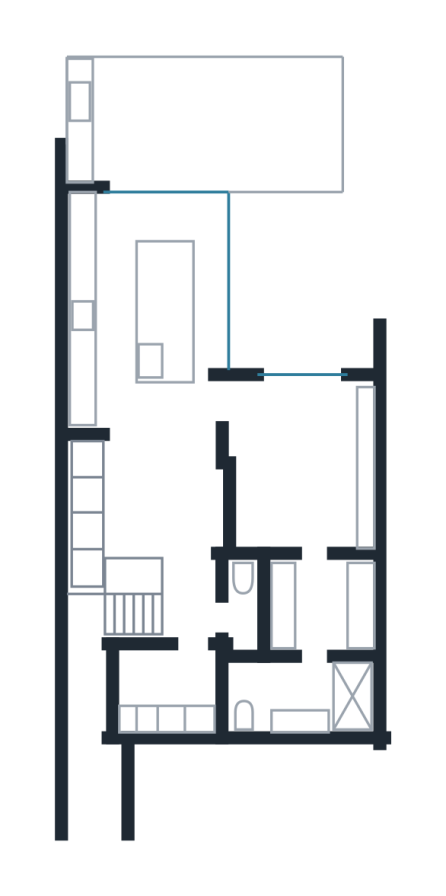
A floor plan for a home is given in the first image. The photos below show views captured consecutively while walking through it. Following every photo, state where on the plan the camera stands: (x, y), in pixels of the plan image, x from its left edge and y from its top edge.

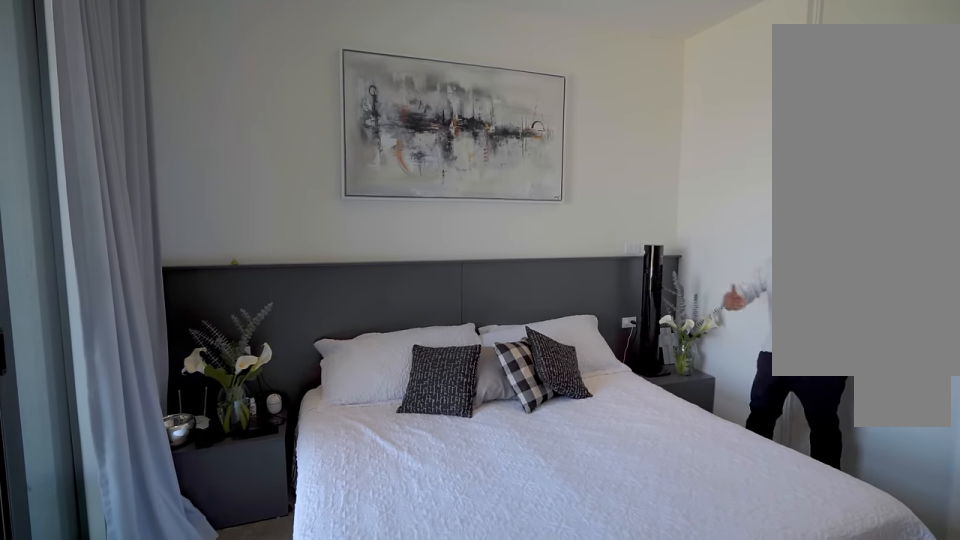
(303, 406)
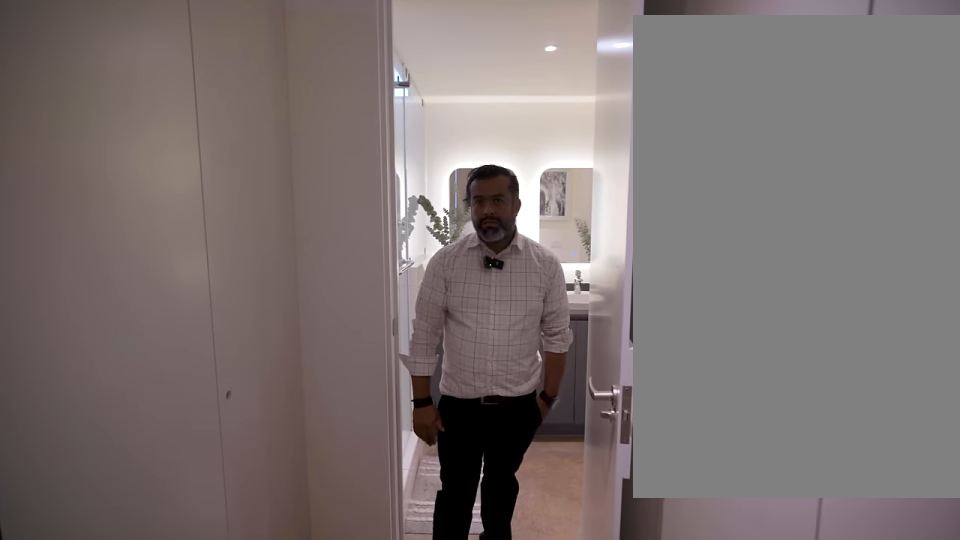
(314, 583)
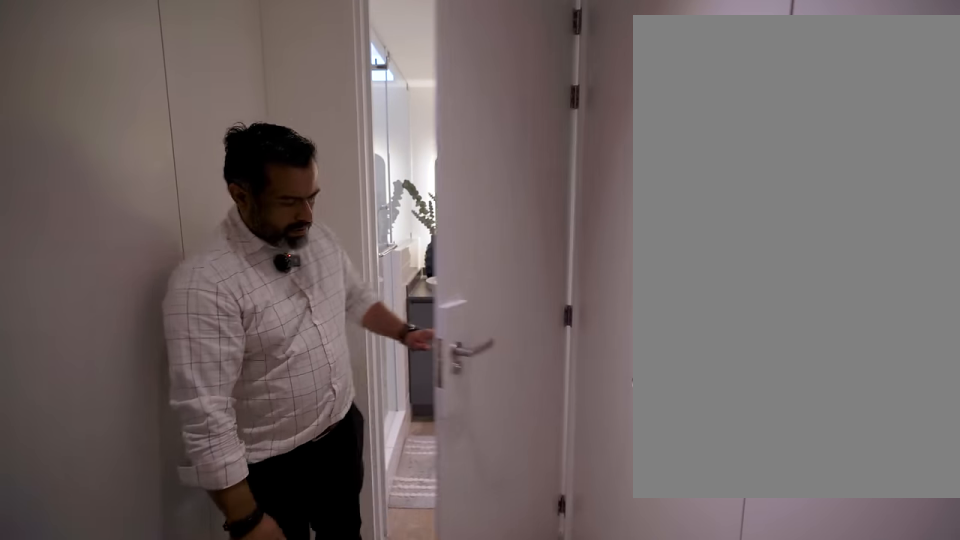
(314, 584)
